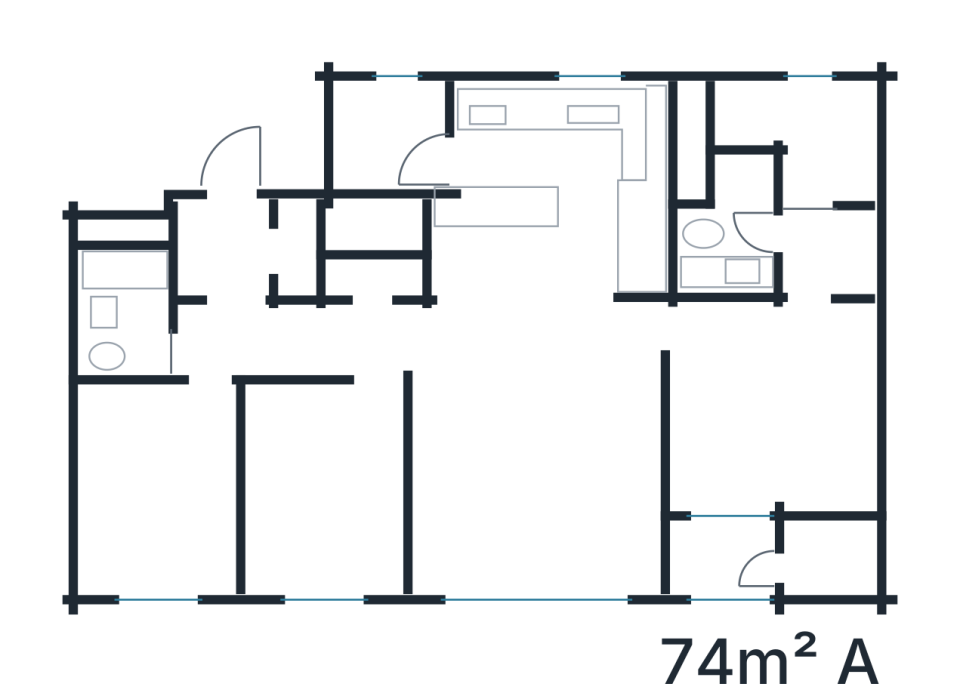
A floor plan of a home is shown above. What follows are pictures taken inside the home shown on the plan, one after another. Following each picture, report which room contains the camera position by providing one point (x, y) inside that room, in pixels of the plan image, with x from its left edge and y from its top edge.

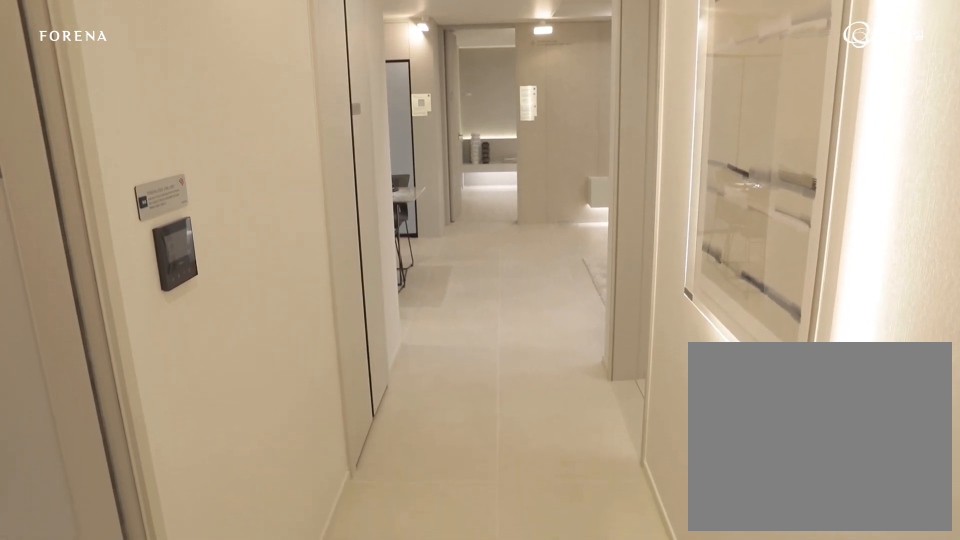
(342, 340)
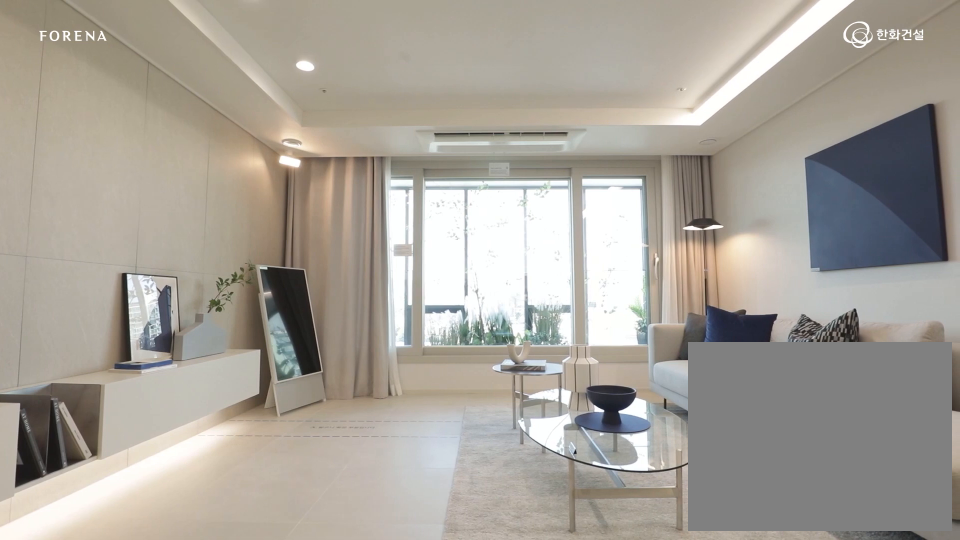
(544, 463)
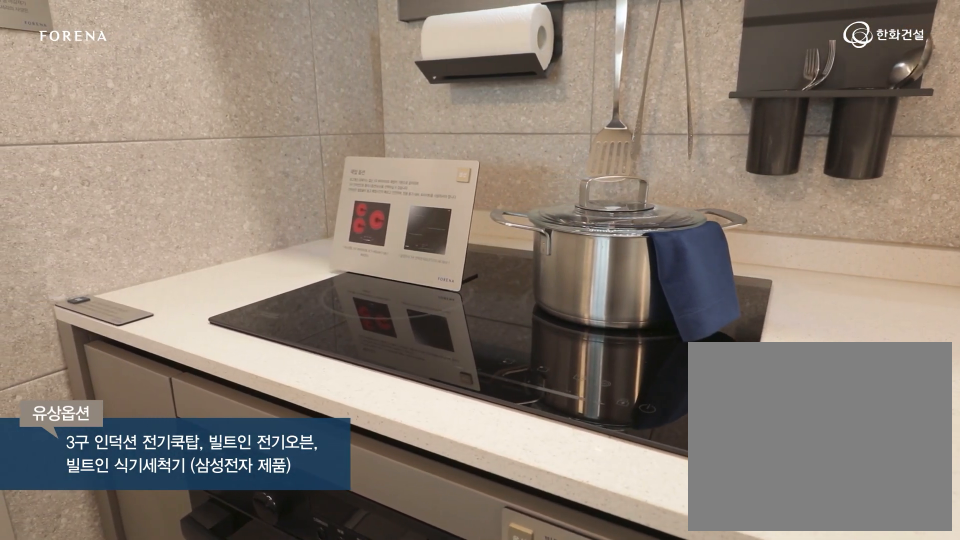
(527, 269)
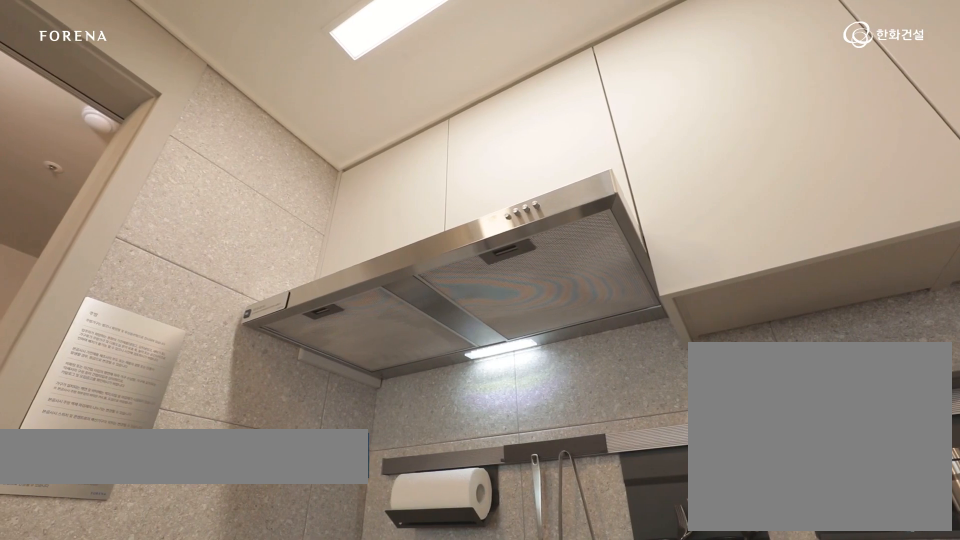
(527, 269)
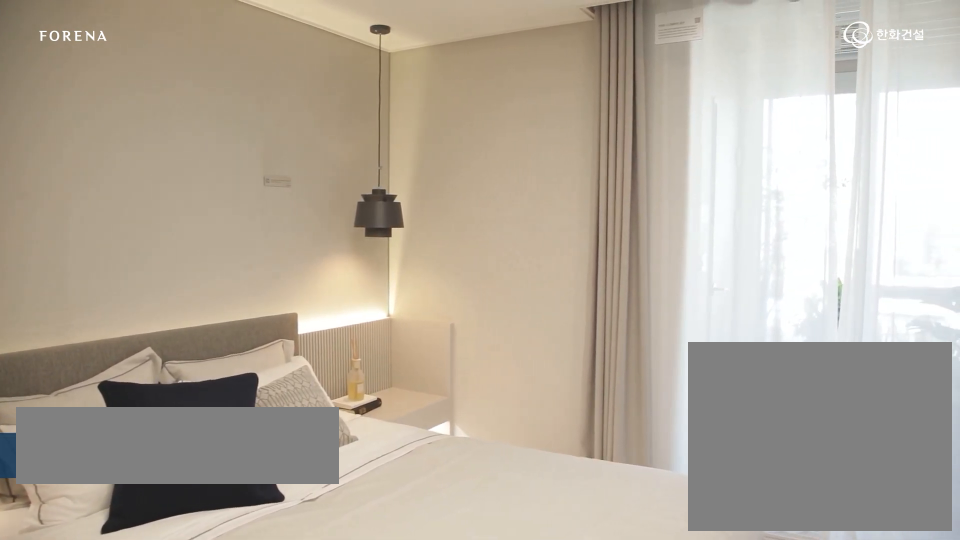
(775, 395)
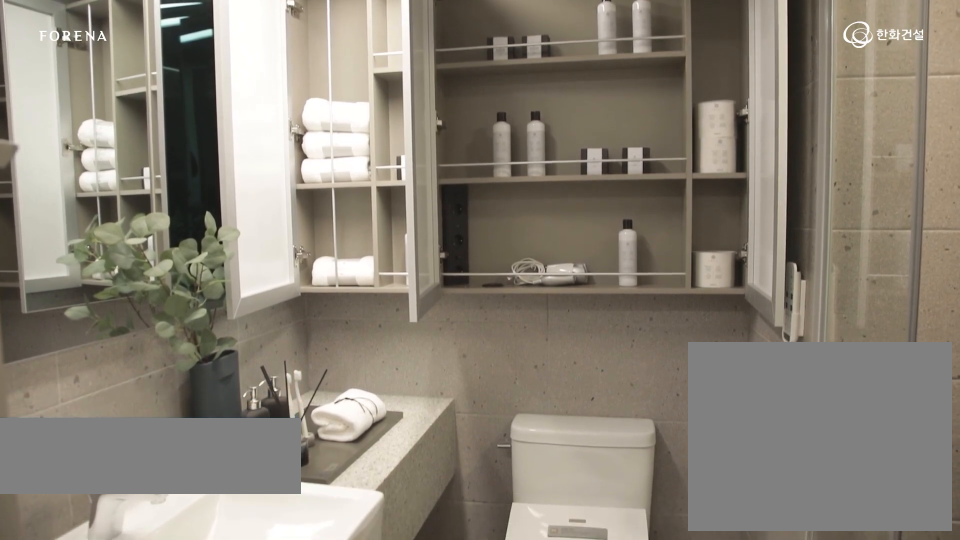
(762, 235)
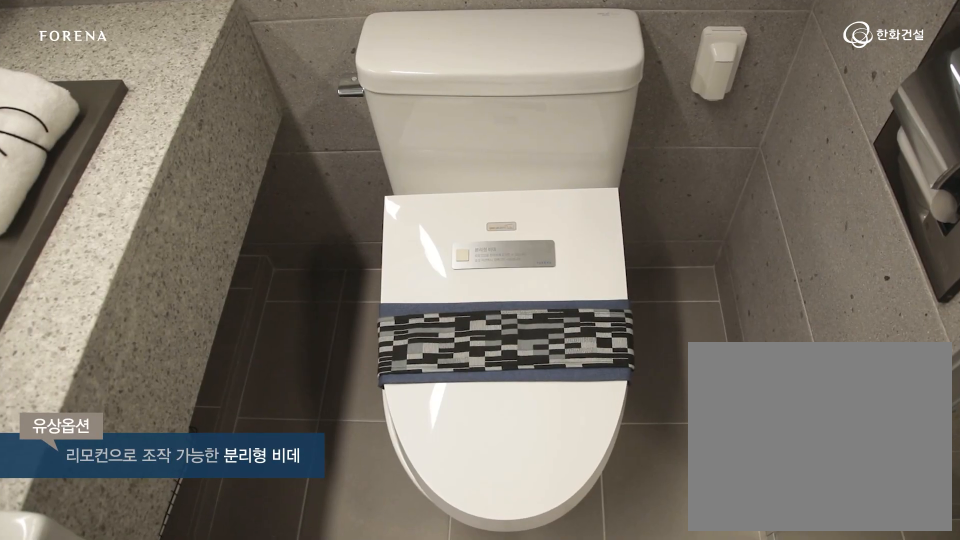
(762, 235)
